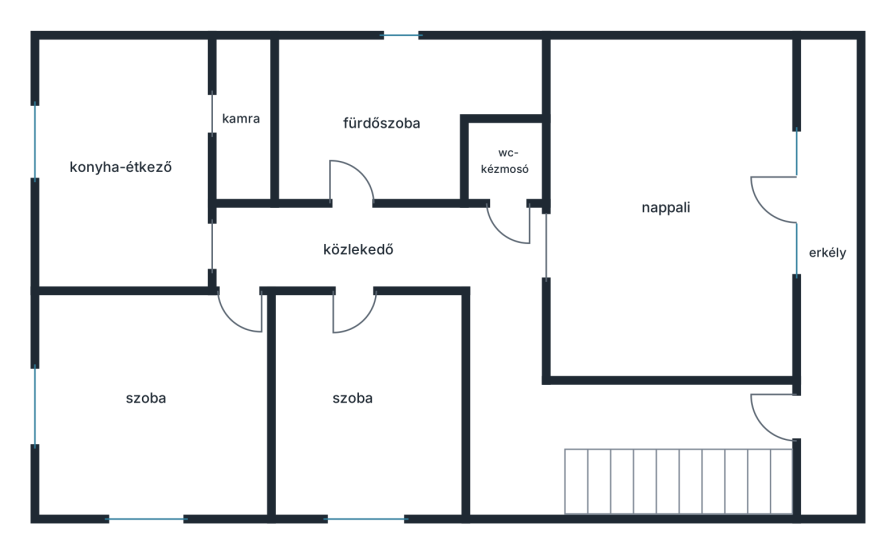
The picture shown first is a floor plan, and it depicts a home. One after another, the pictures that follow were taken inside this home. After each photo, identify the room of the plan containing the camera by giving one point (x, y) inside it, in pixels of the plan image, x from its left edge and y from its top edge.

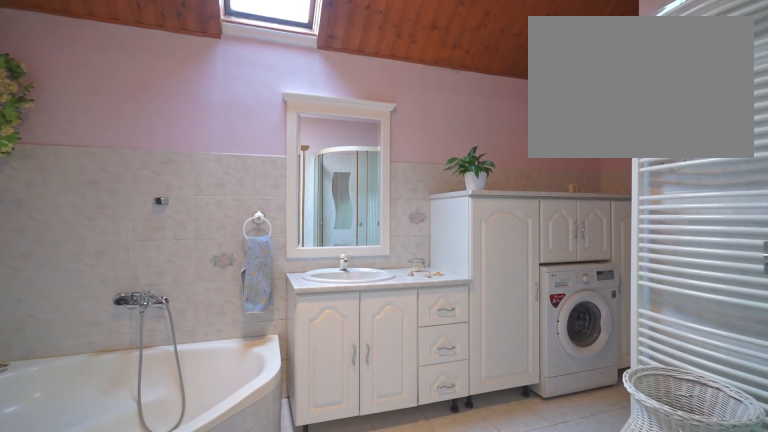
(360, 115)
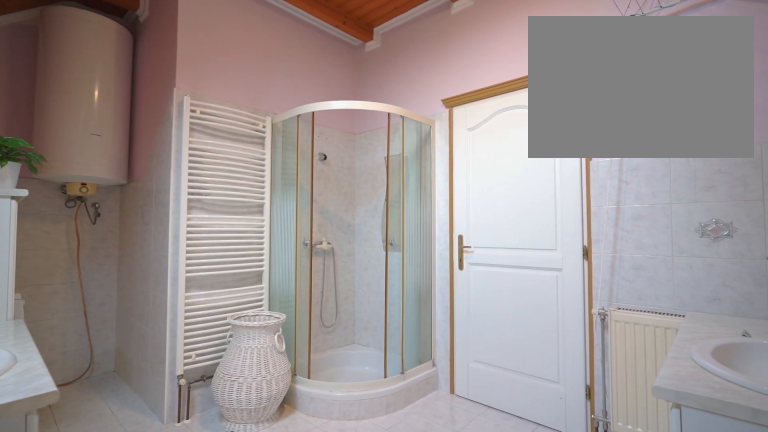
(360, 115)
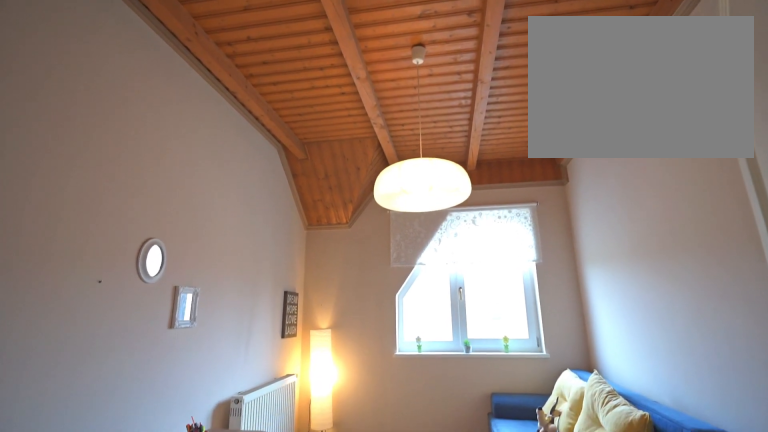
(362, 412)
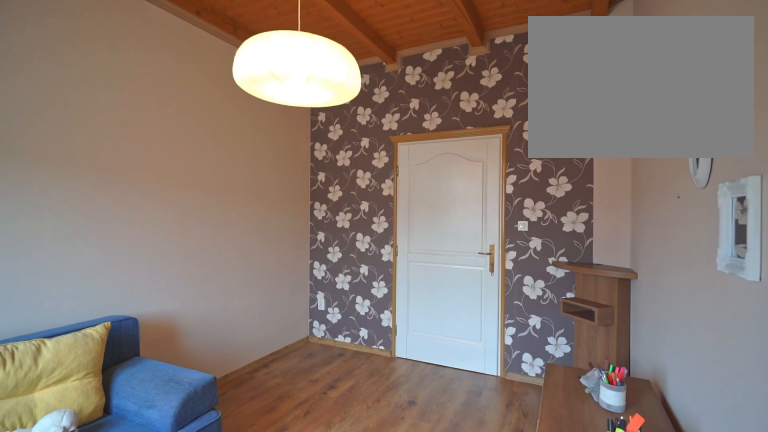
(362, 412)
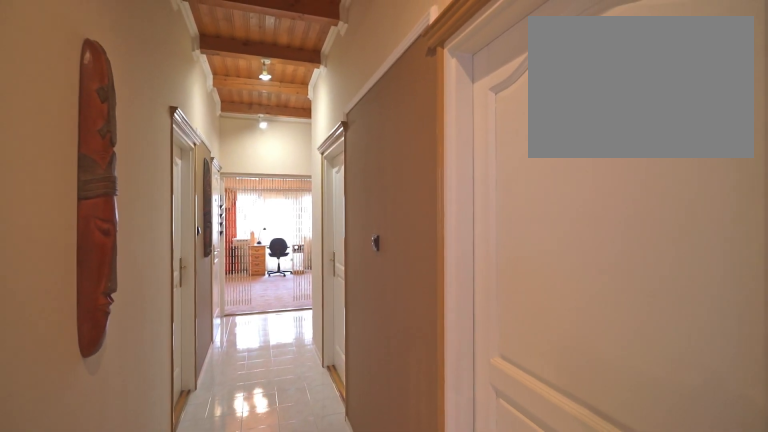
(360, 248)
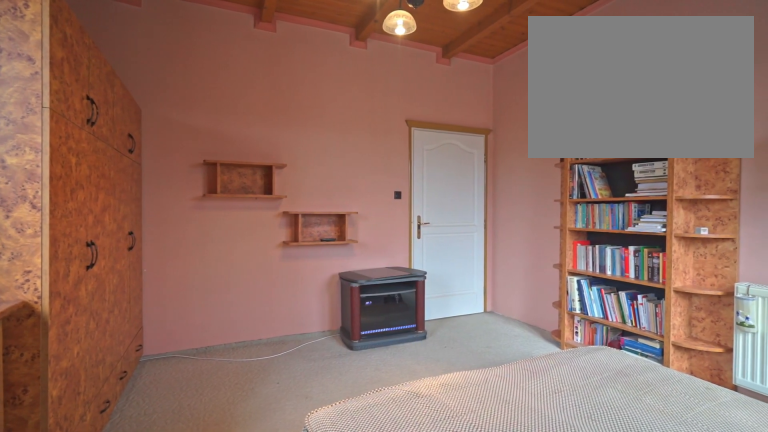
(160, 434)
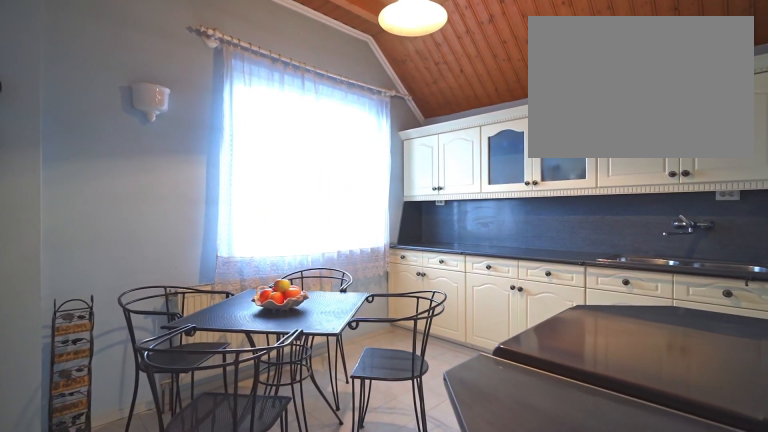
(125, 161)
